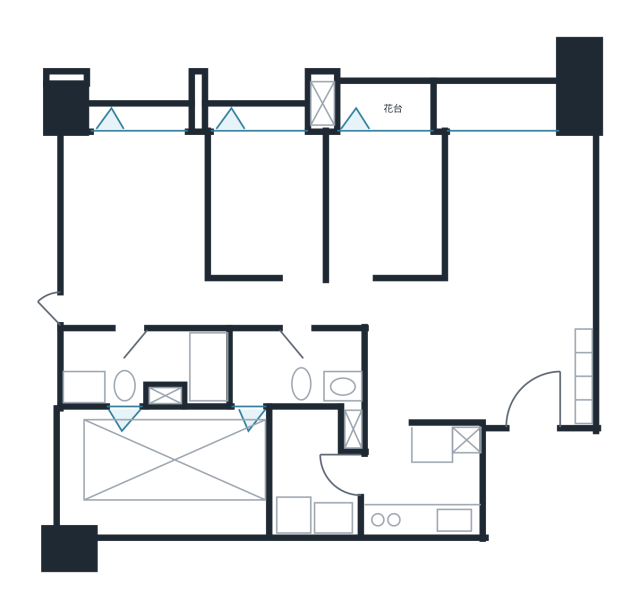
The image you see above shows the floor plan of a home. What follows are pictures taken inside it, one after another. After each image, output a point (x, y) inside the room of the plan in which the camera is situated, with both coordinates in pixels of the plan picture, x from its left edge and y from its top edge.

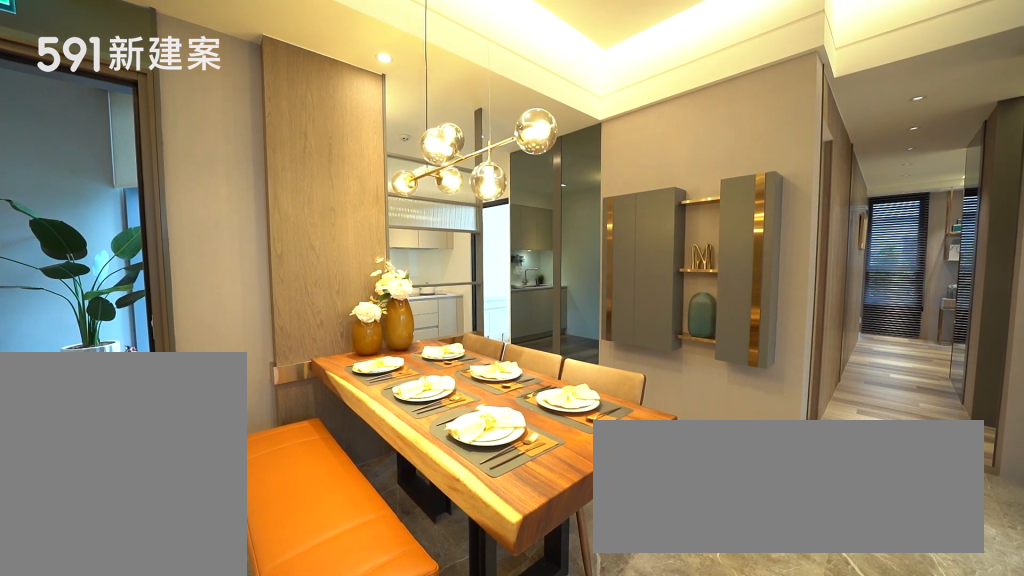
(454, 356)
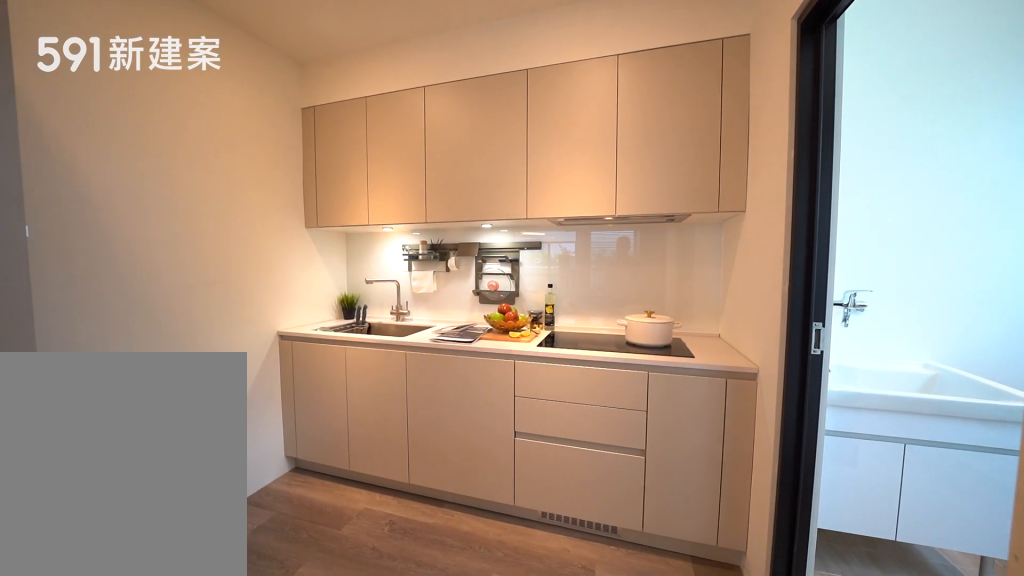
(426, 480)
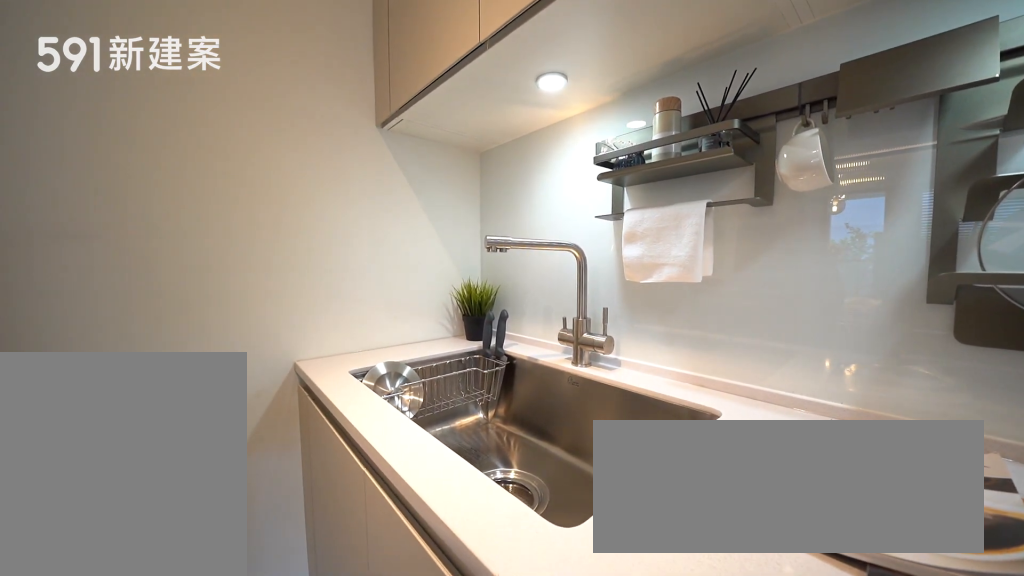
(426, 480)
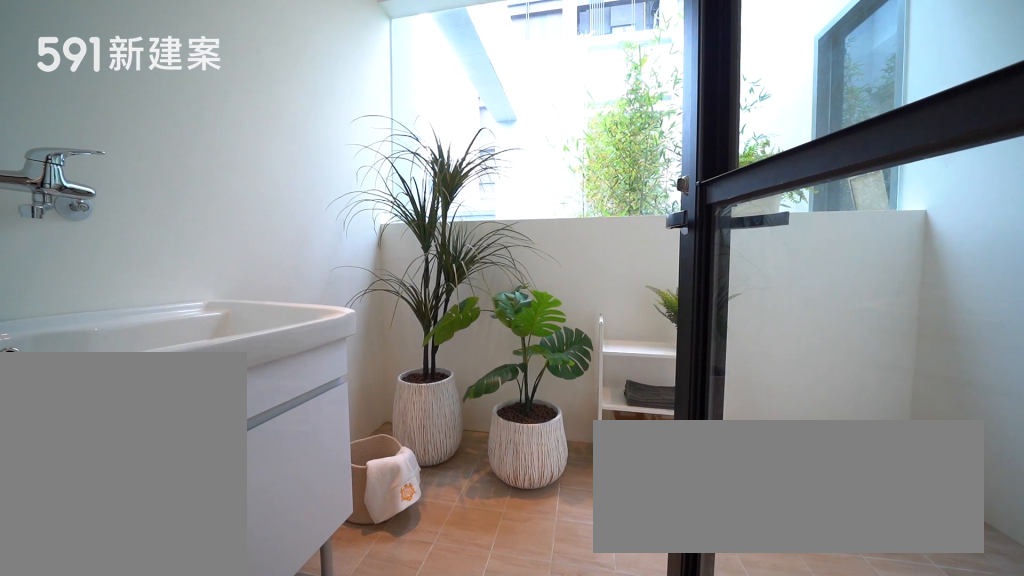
(318, 471)
